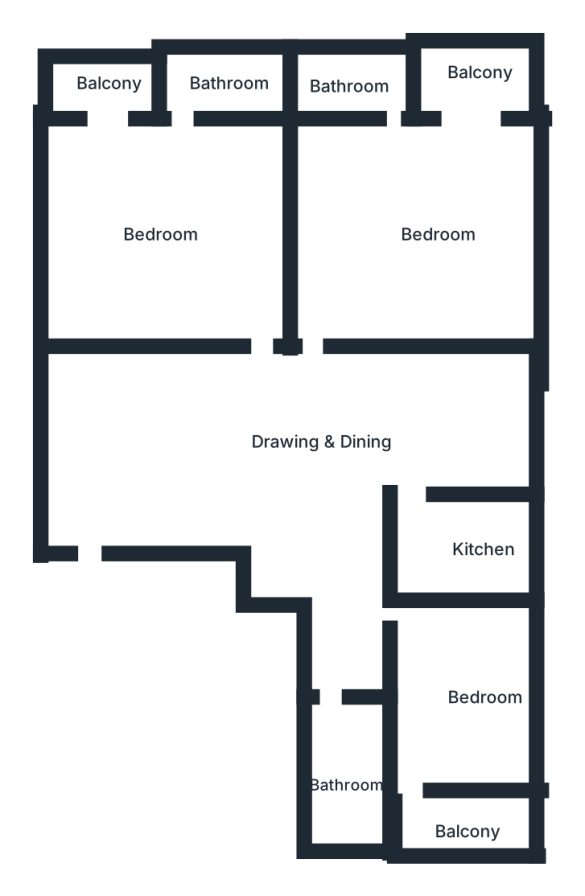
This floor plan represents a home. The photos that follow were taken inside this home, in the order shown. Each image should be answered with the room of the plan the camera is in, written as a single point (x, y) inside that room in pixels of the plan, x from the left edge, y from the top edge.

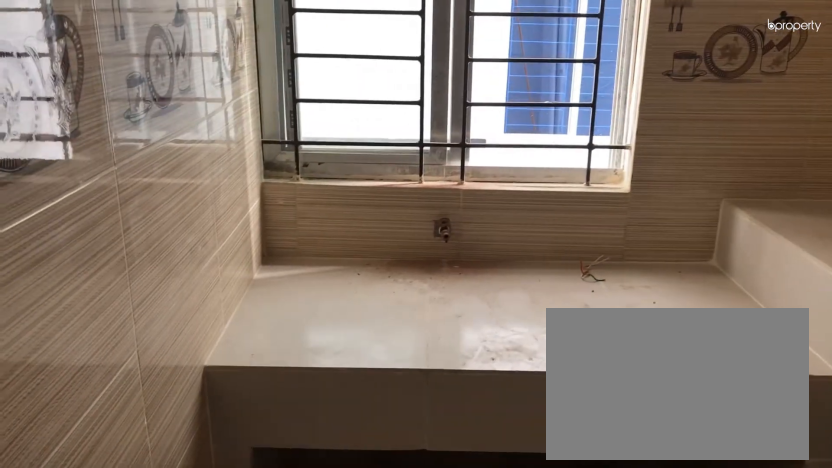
(480, 563)
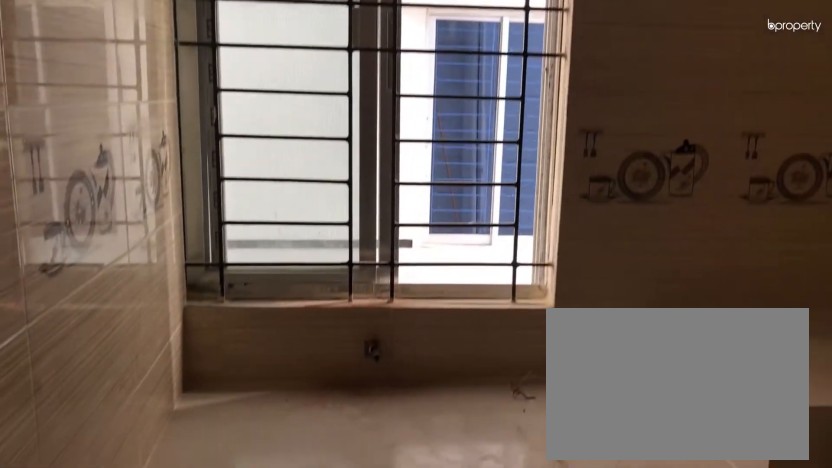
(480, 563)
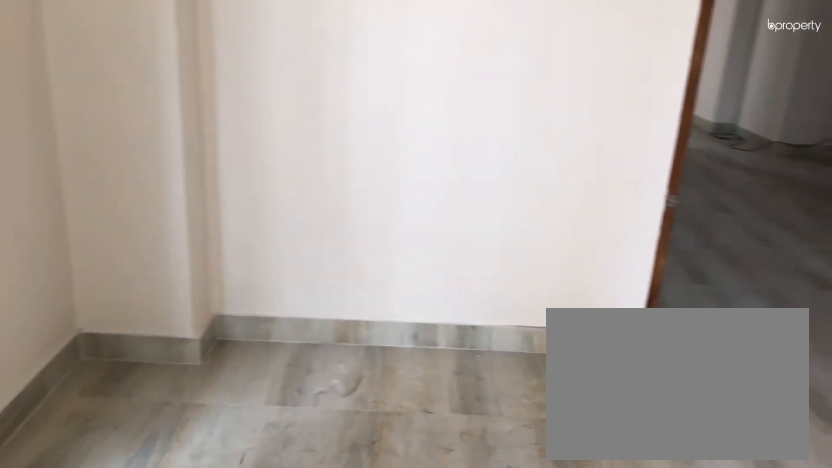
(451, 230)
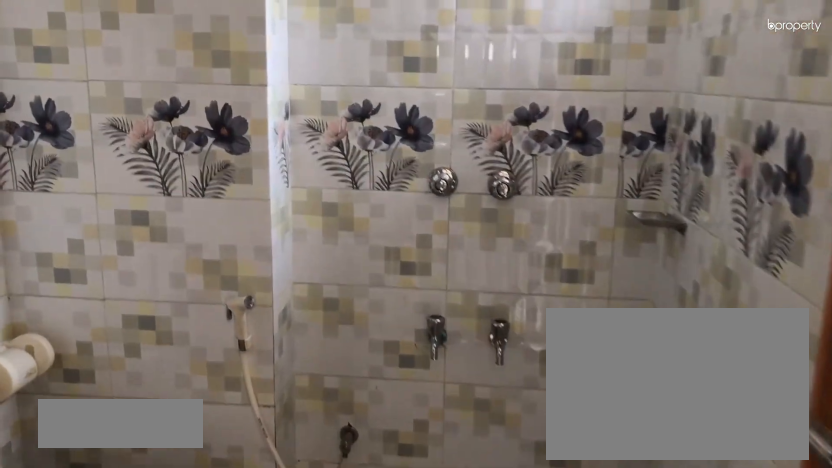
(358, 87)
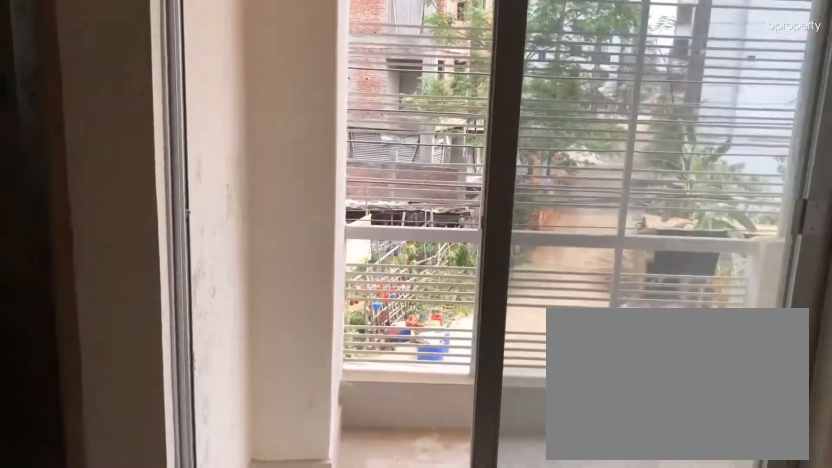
(477, 132)
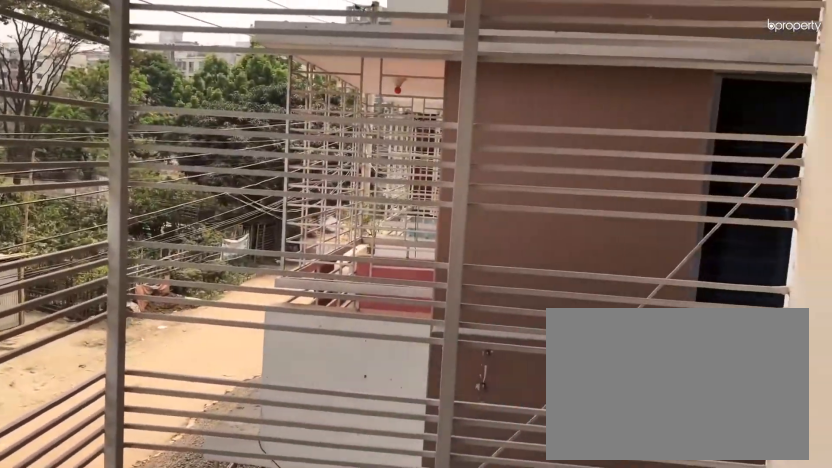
(474, 93)
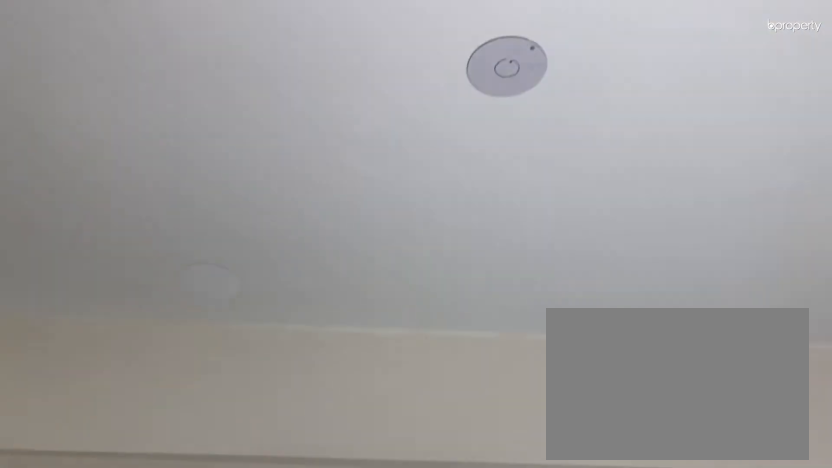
(172, 148)
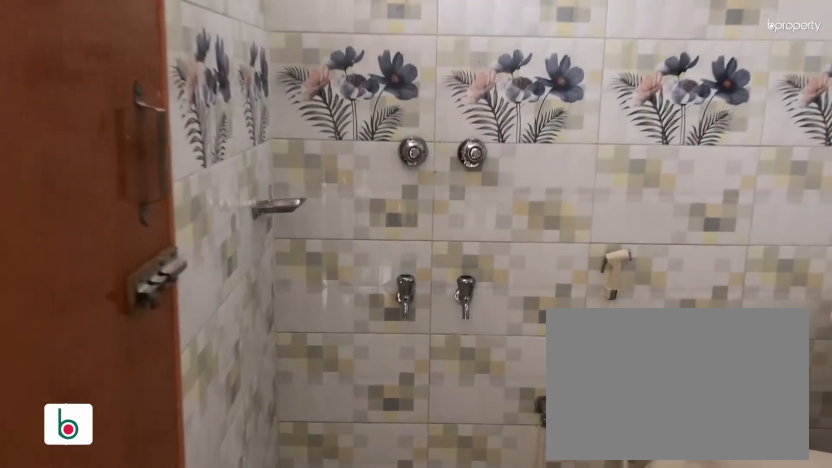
(172, 148)
